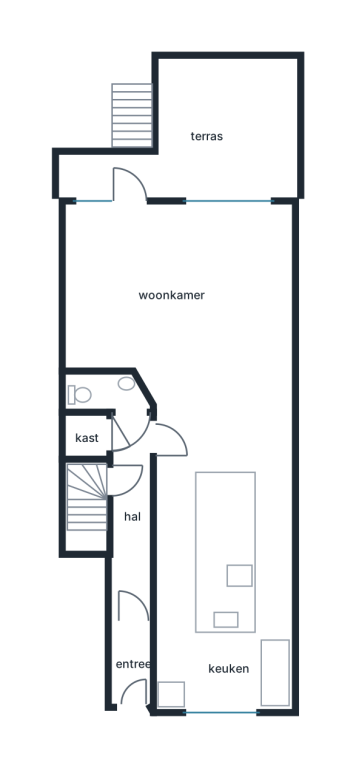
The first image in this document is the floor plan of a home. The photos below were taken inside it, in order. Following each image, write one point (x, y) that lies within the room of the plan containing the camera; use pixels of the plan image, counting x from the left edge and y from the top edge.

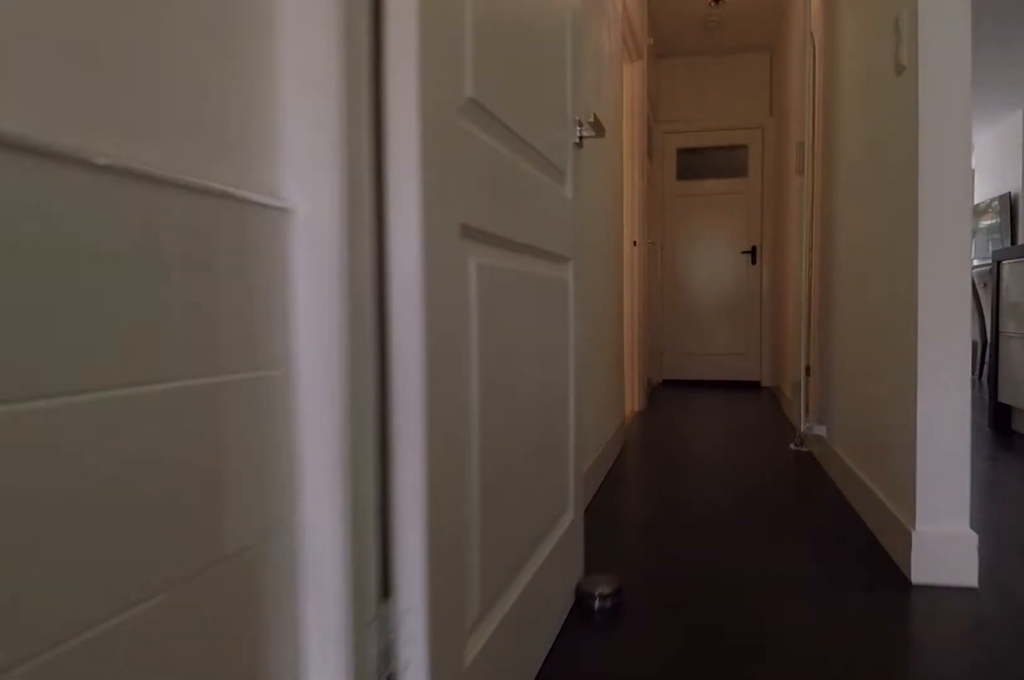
(132, 555)
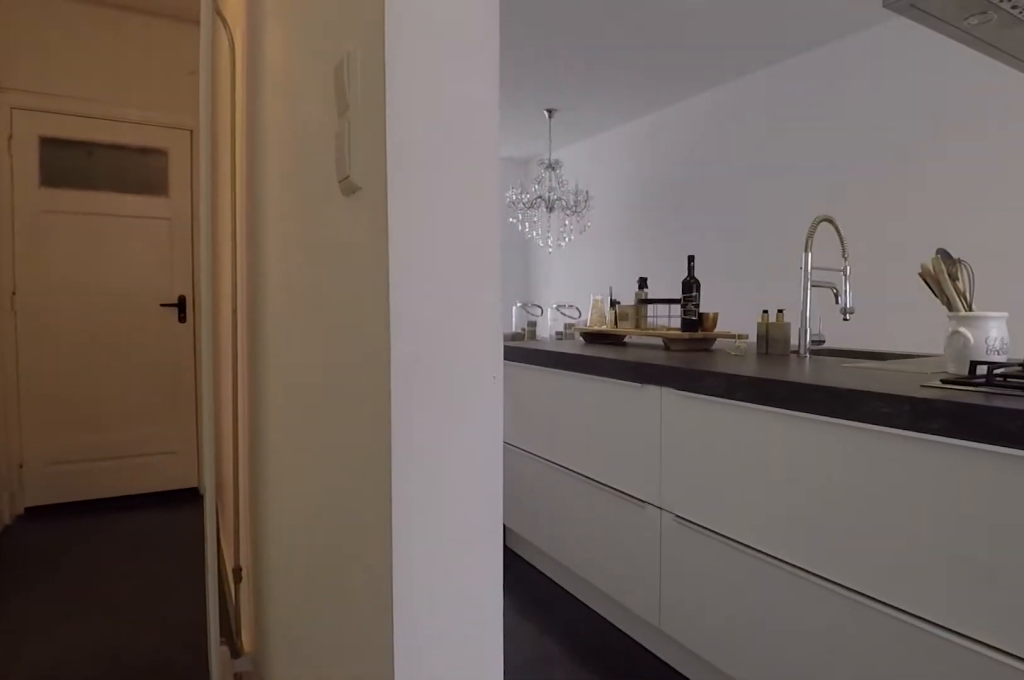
(132, 555)
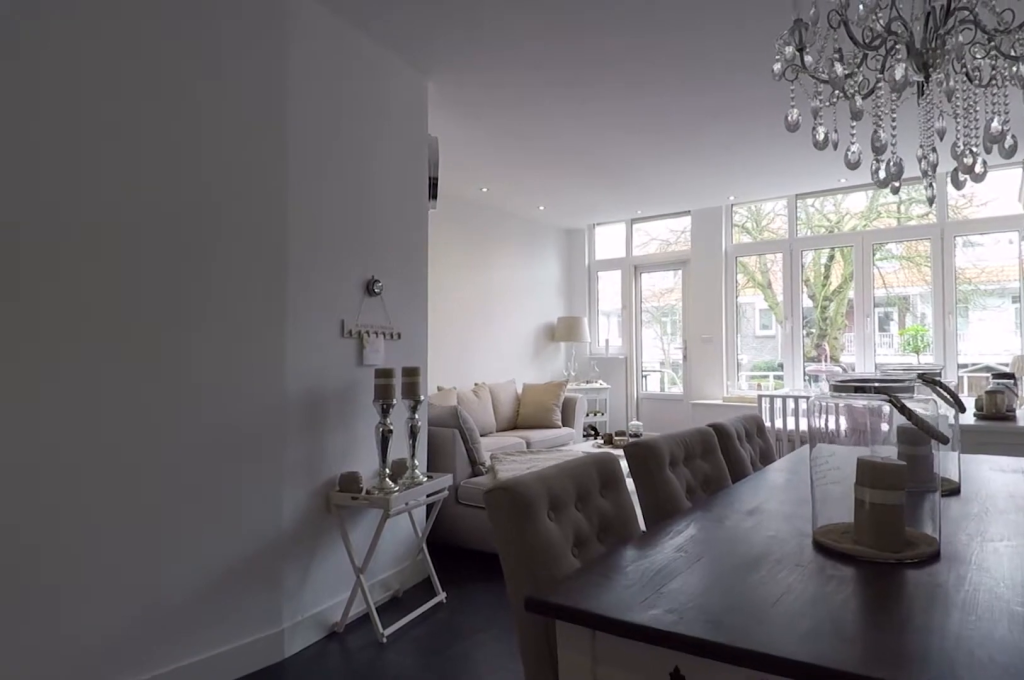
(223, 556)
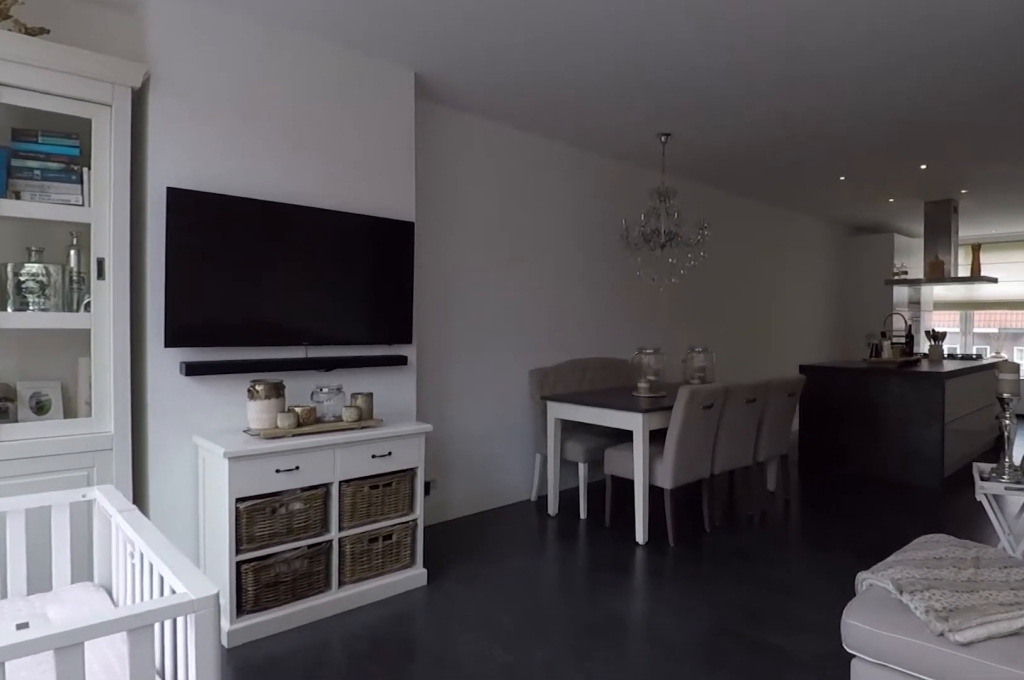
(123, 291)
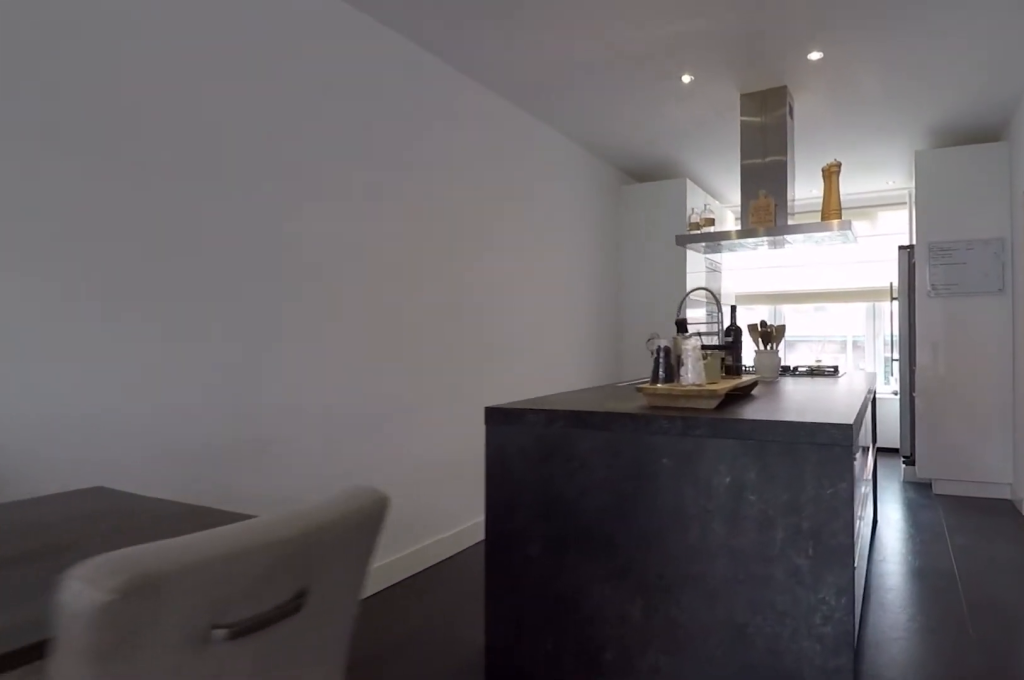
(223, 555)
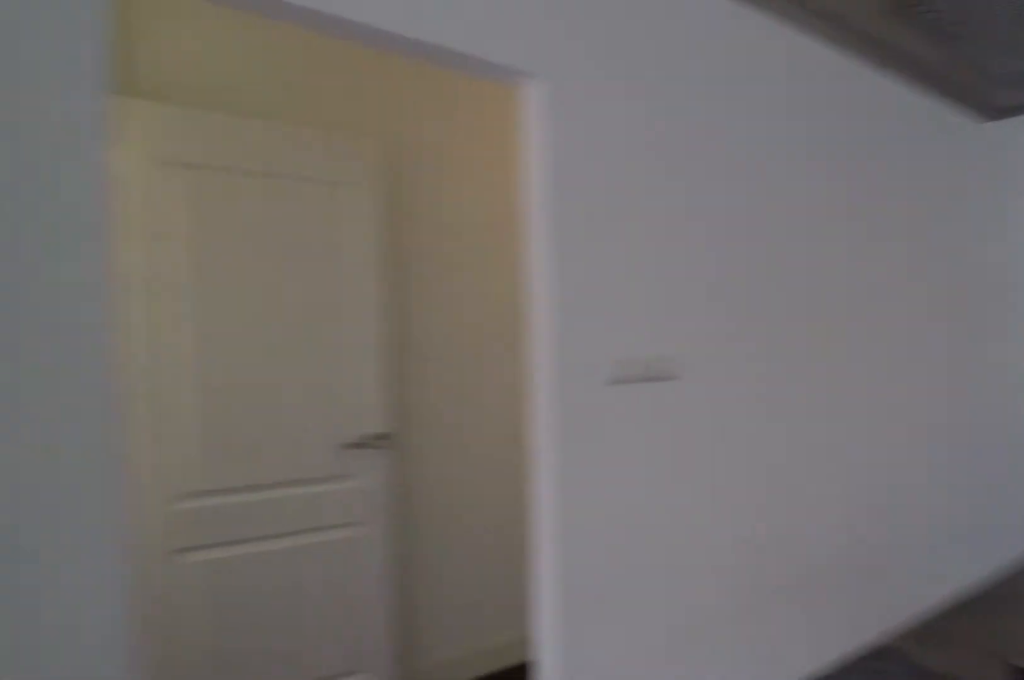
(223, 555)
